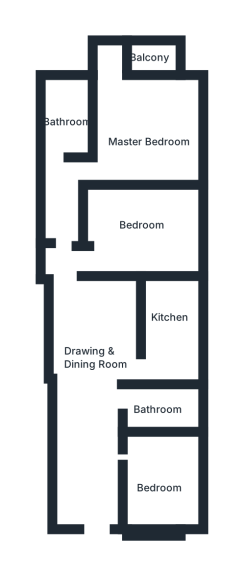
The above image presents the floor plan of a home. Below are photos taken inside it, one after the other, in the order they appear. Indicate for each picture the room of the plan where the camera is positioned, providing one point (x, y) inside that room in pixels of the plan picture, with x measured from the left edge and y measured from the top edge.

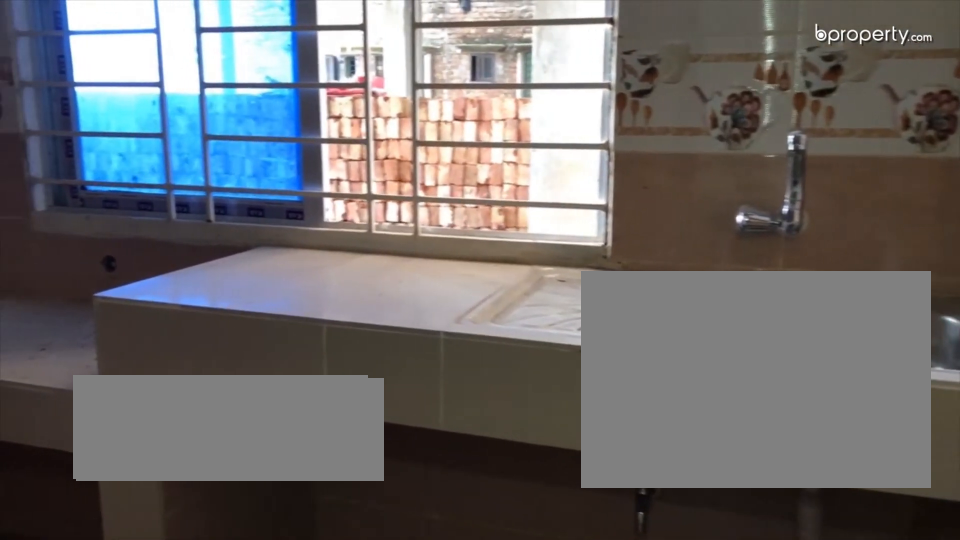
(170, 337)
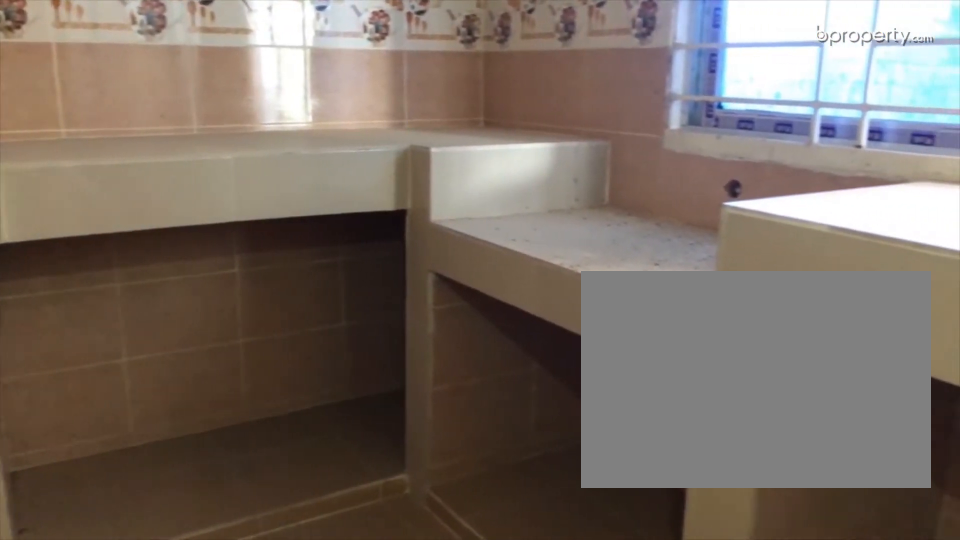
(170, 337)
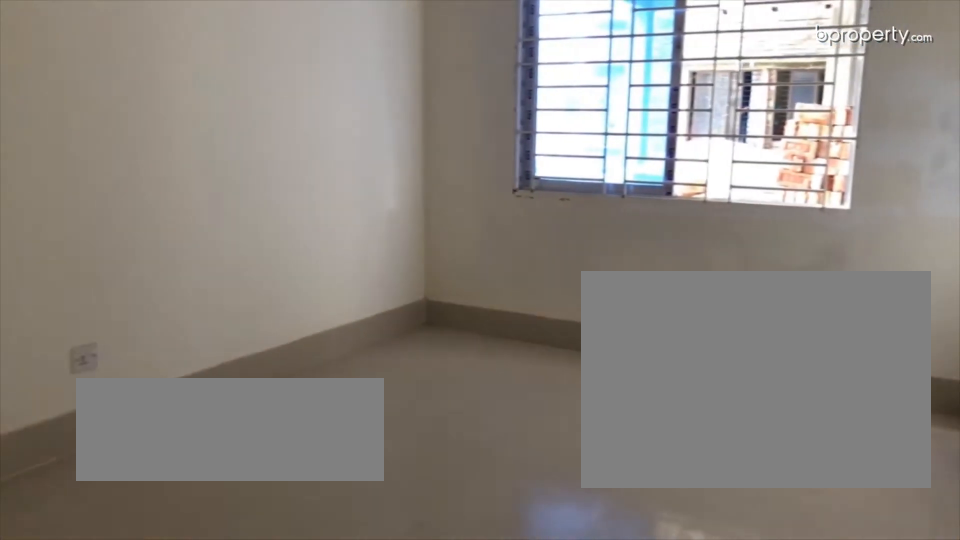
(124, 250)
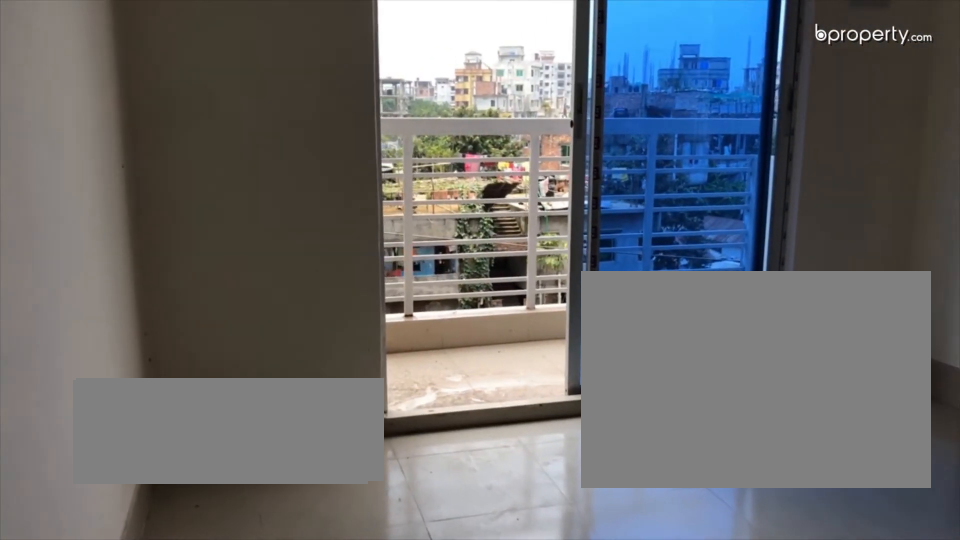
(155, 140)
